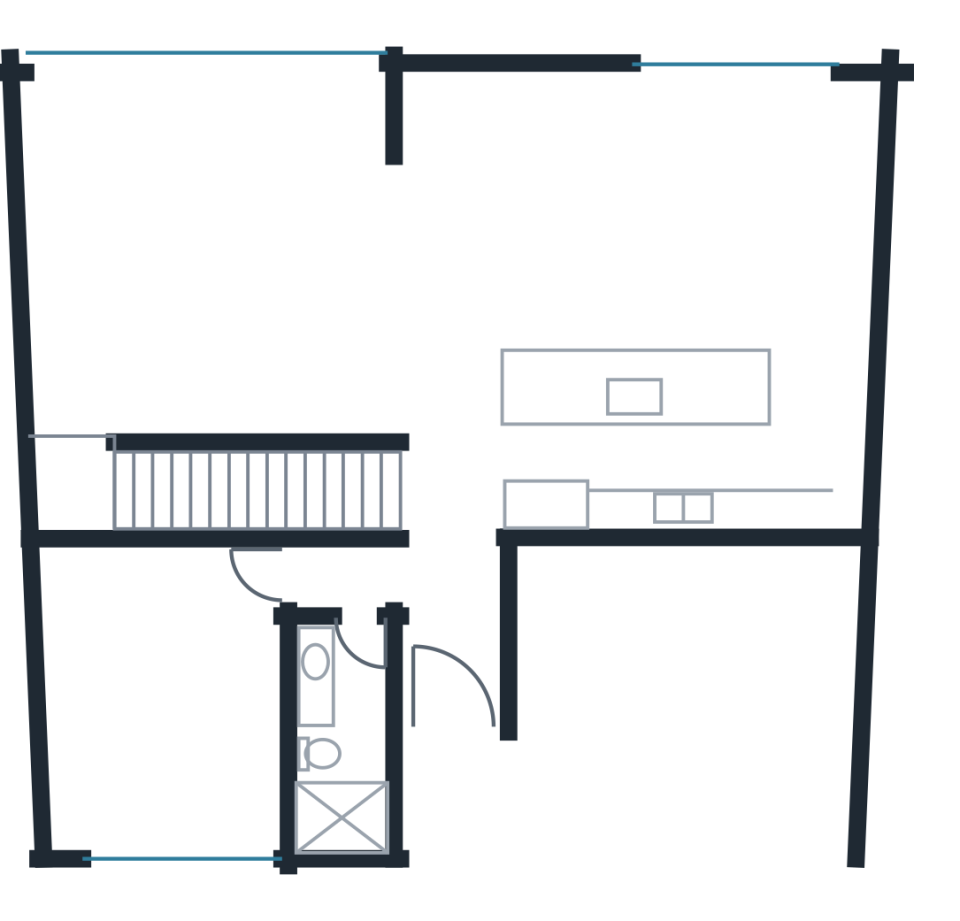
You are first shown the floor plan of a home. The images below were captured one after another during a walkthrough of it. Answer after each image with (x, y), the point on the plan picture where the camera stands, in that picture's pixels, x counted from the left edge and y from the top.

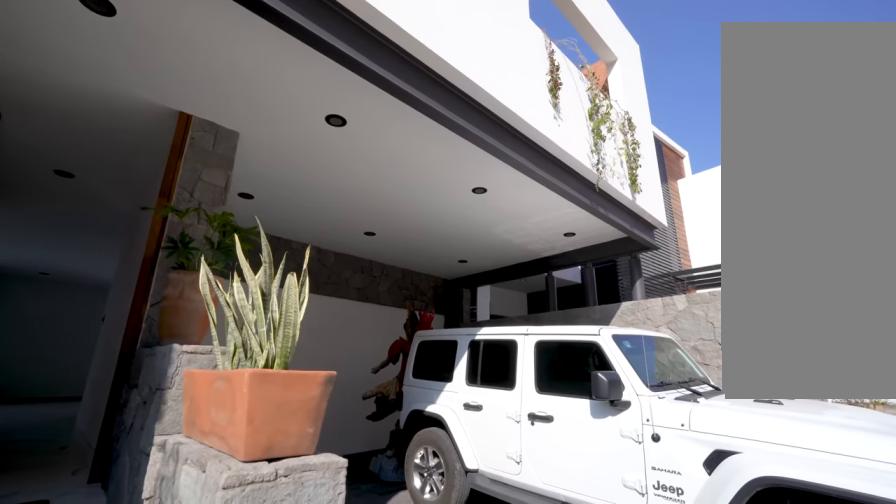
(450, 870)
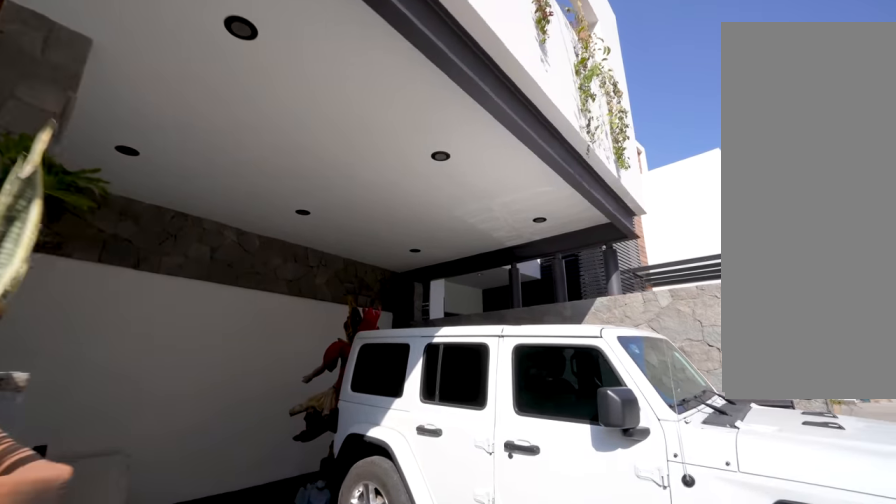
(450, 870)
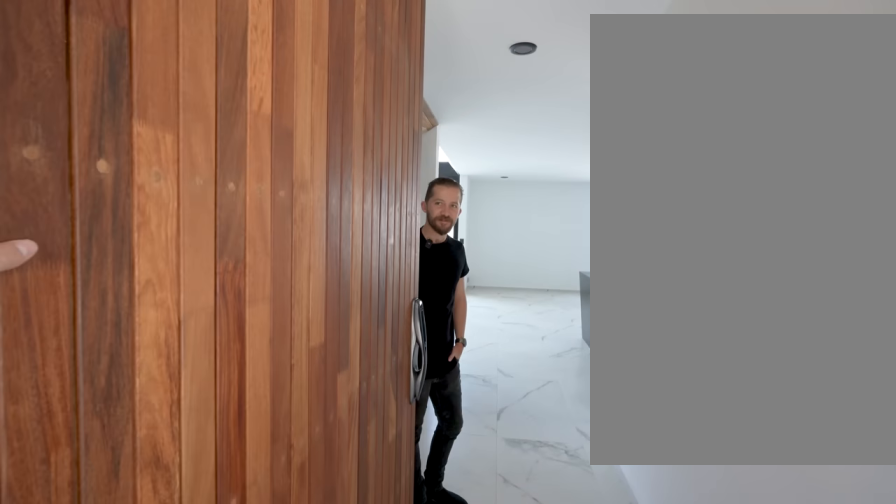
(444, 766)
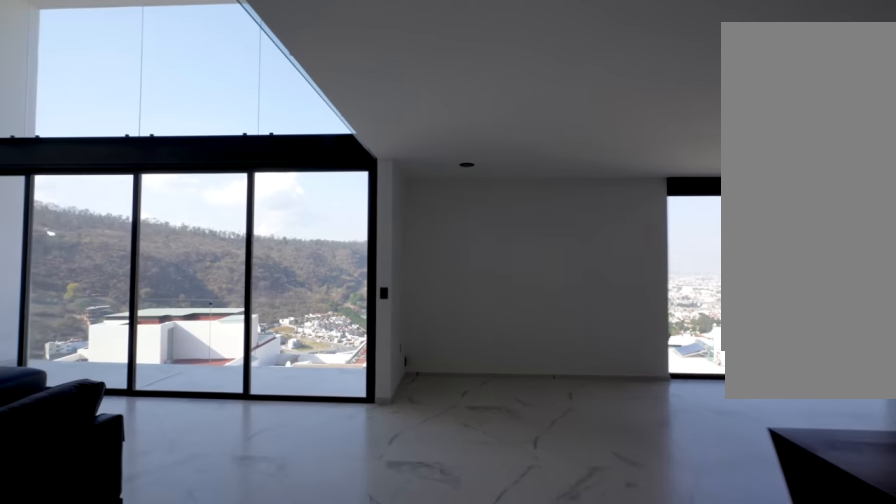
(460, 542)
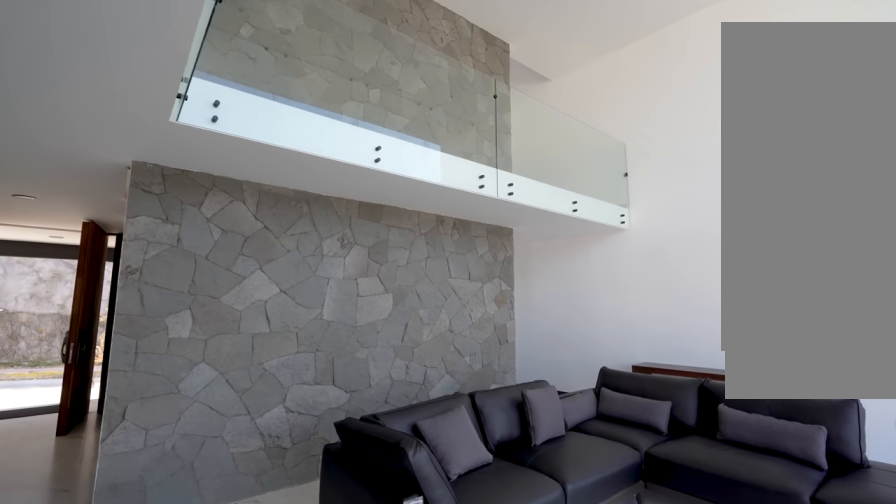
(531, 172)
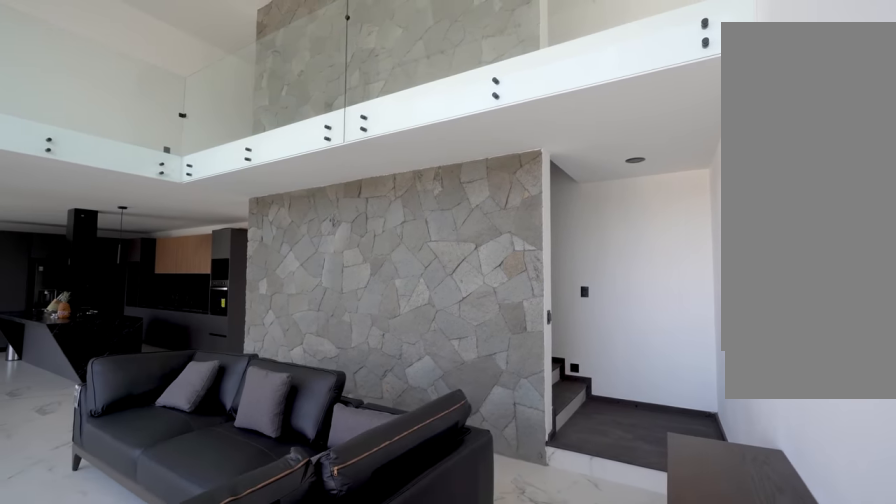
(104, 169)
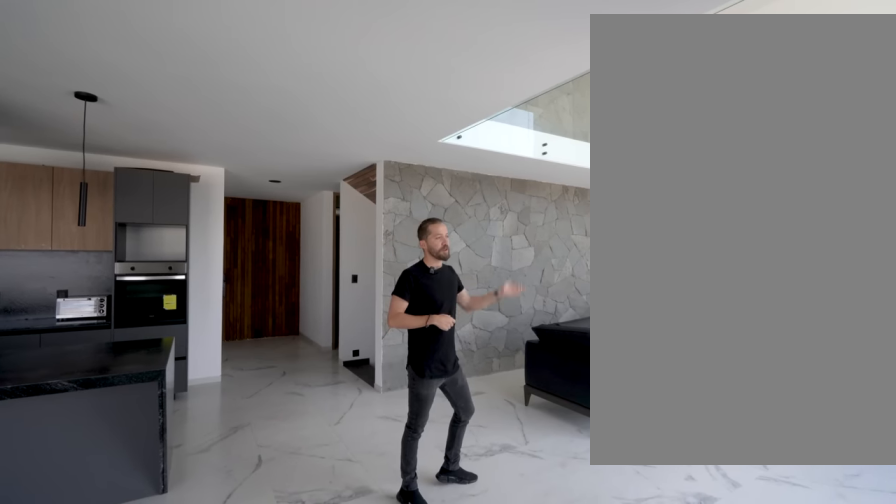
(478, 122)
